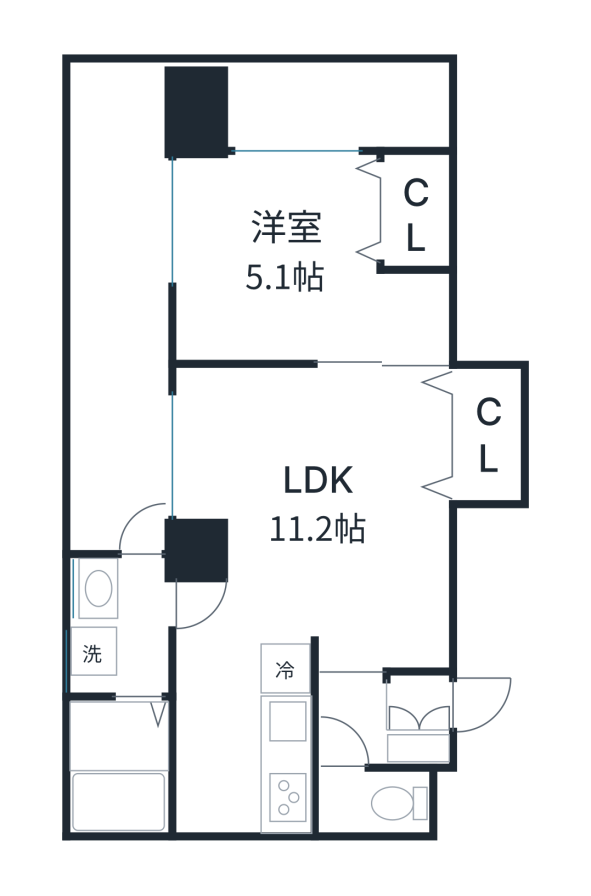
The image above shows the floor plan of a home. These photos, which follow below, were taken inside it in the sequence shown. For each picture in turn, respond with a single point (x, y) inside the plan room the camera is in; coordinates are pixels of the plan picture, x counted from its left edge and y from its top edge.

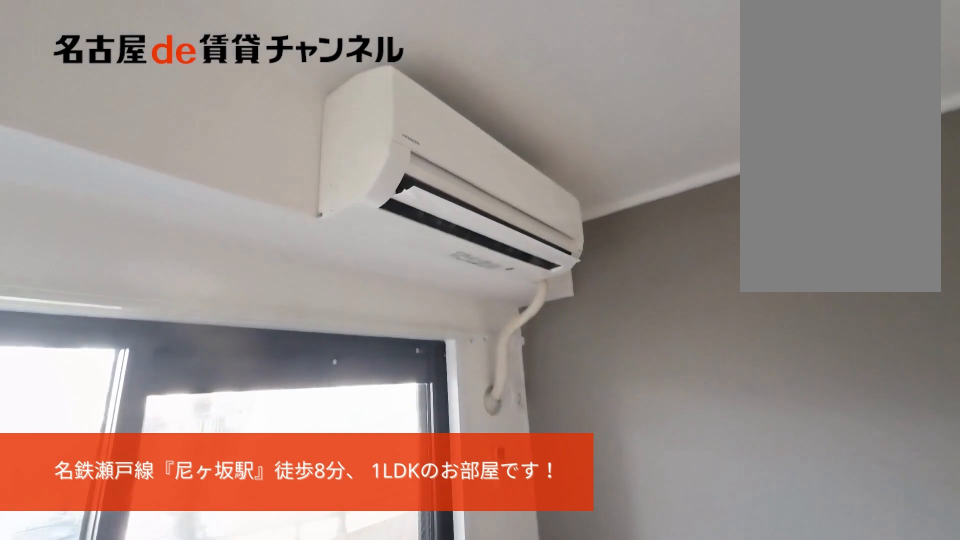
(312, 555)
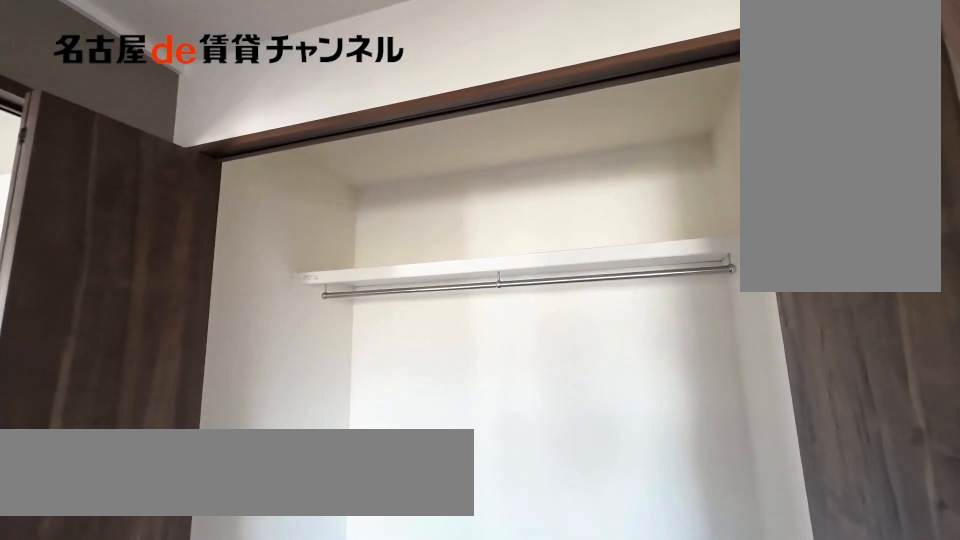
(484, 434)
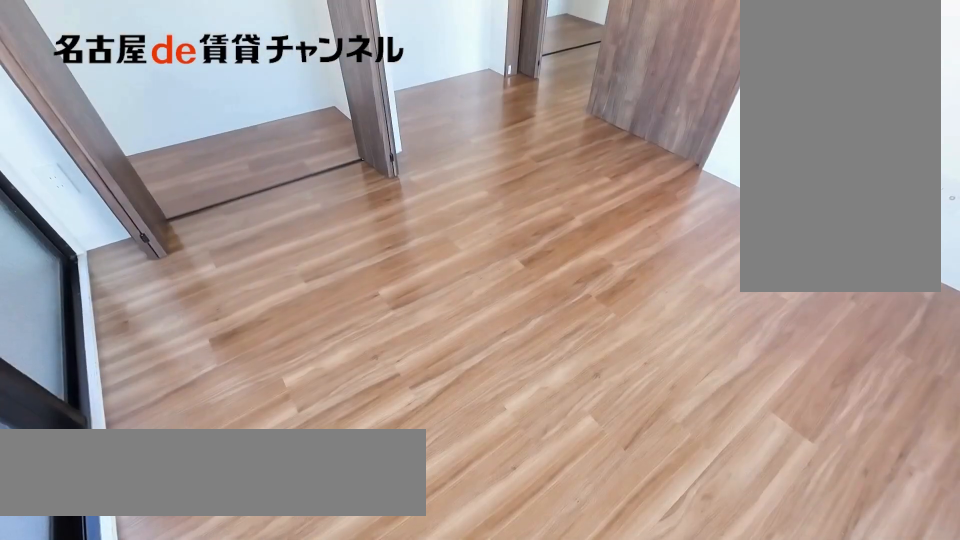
(312, 258)
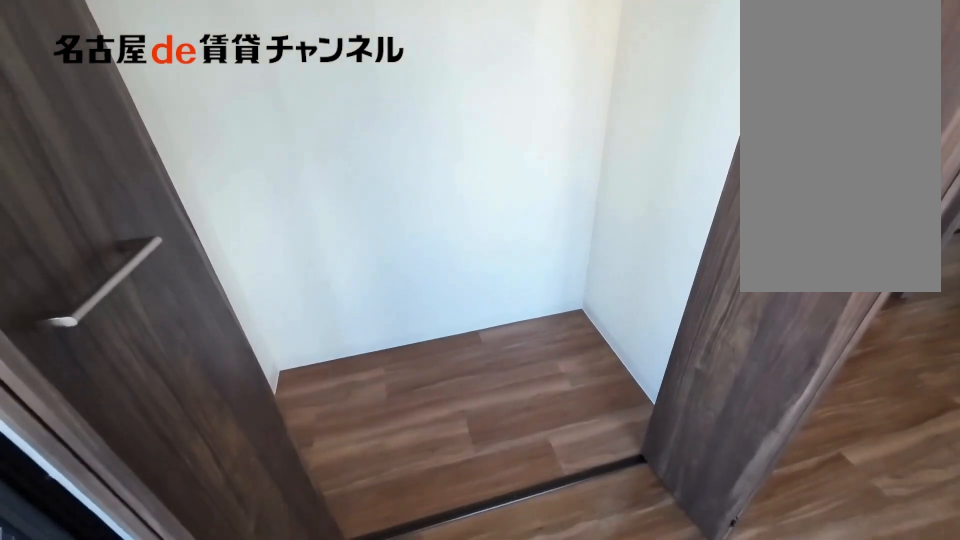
(418, 212)
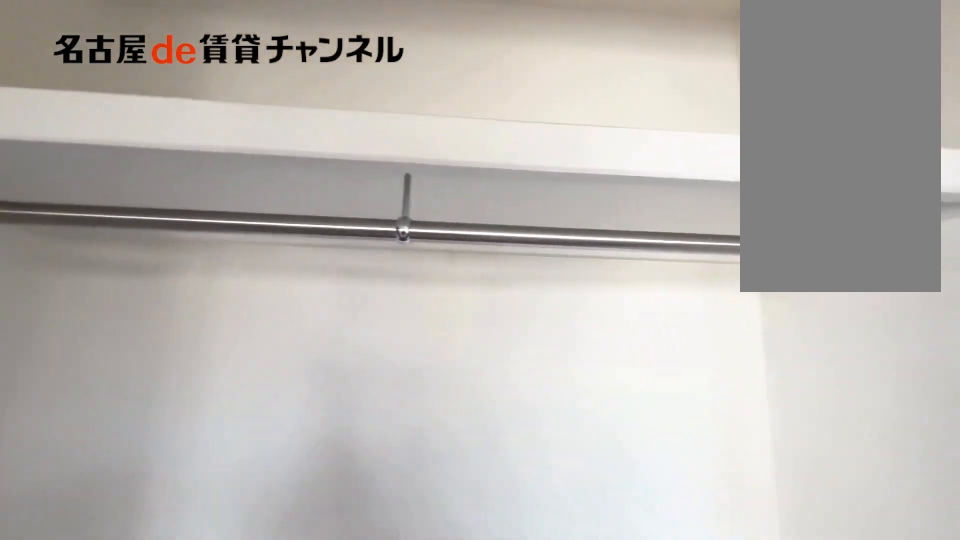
(418, 212)
